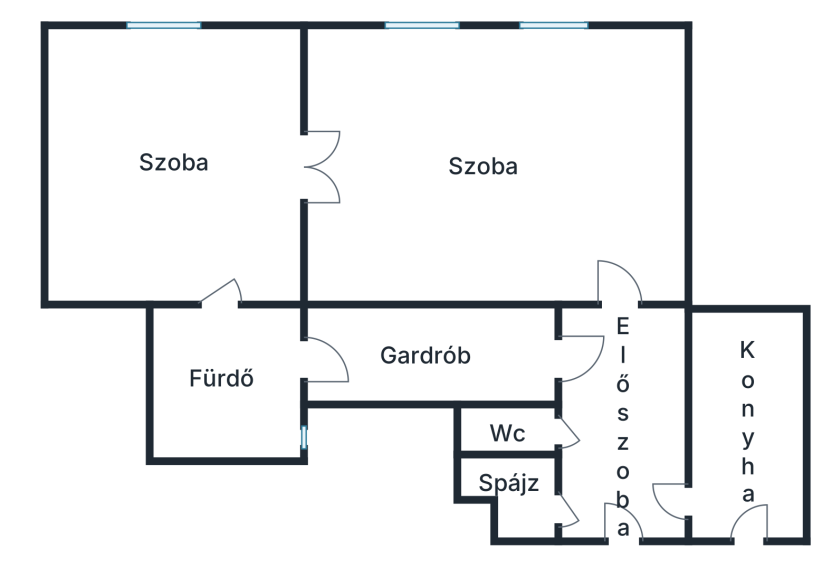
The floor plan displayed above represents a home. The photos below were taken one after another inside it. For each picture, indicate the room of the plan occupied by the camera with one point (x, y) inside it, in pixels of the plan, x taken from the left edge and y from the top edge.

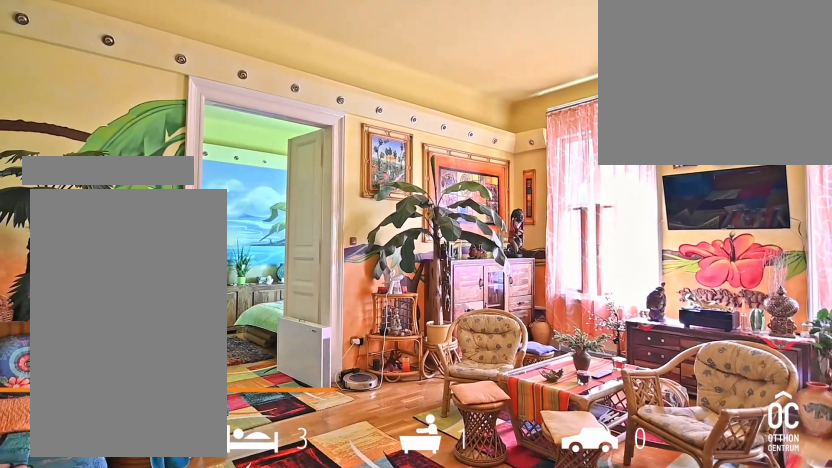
(491, 169)
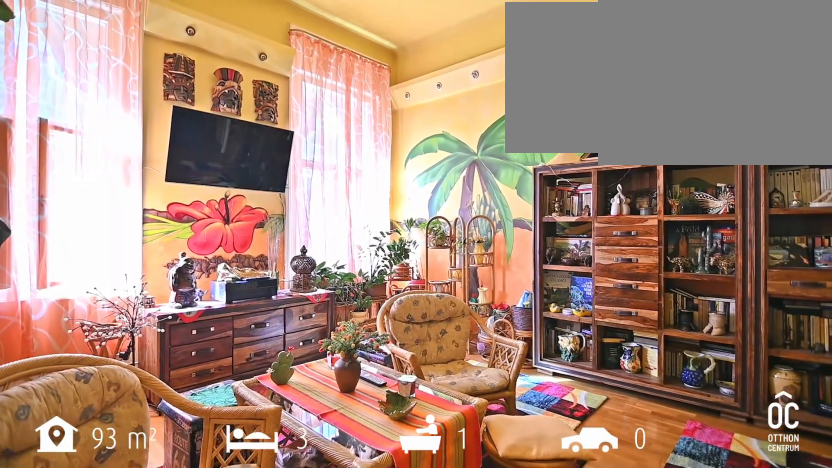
(491, 169)
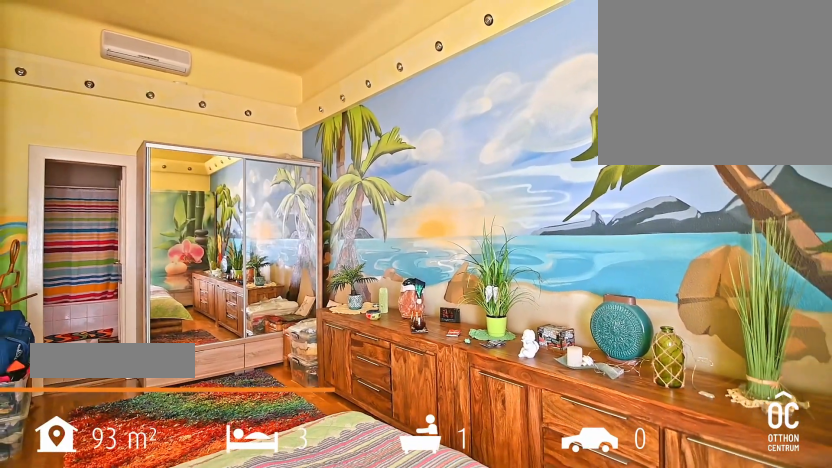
(175, 171)
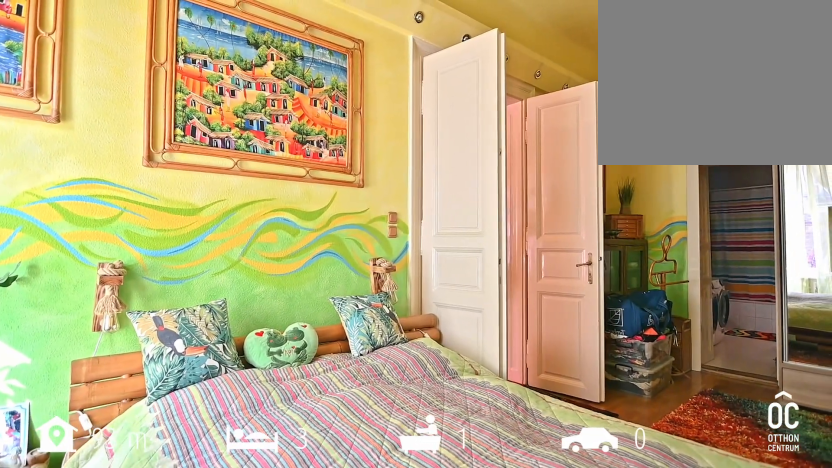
(175, 171)
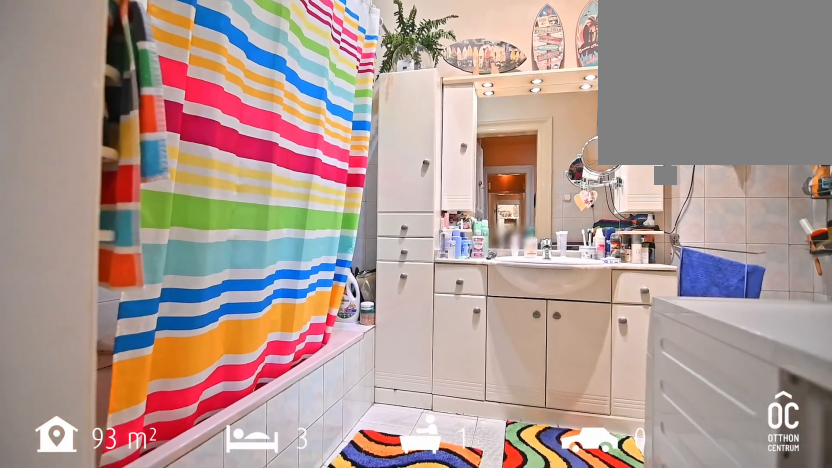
(223, 386)
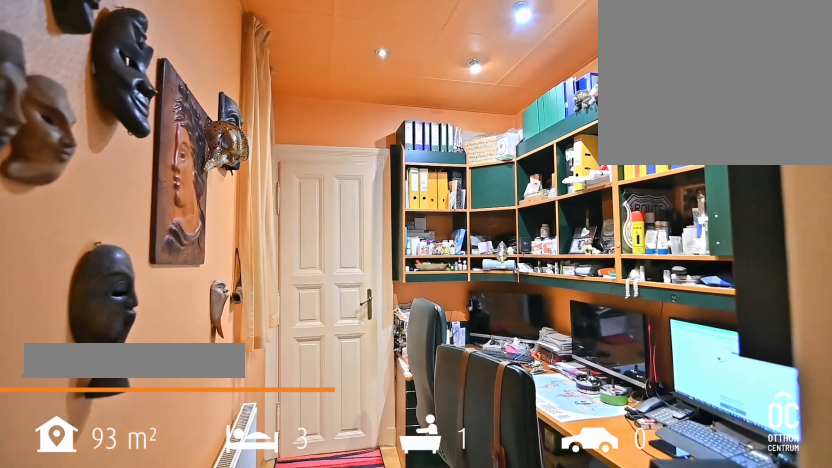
(429, 353)
